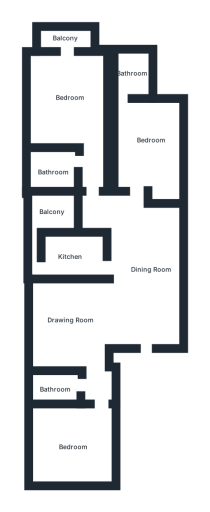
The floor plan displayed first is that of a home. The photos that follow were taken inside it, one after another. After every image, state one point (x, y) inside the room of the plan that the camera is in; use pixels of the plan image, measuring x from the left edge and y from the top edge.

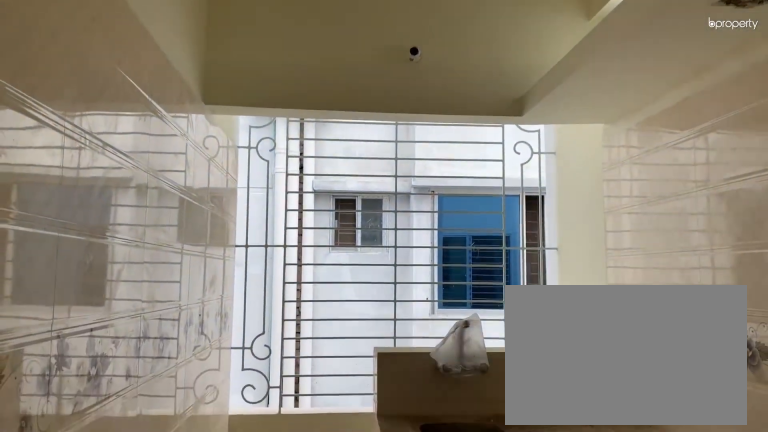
(73, 254)
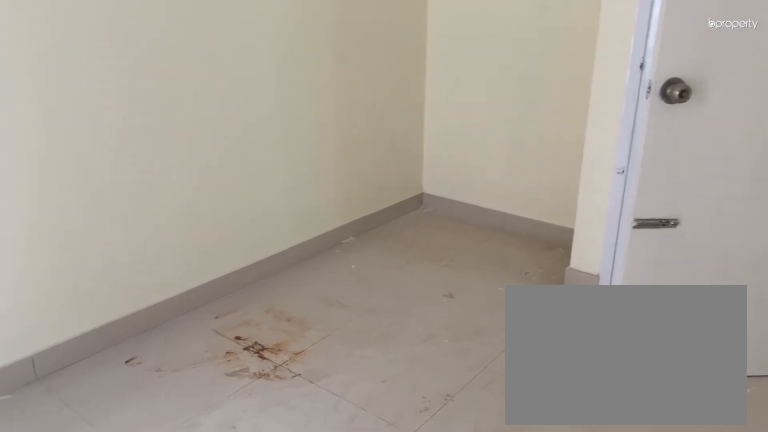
(143, 146)
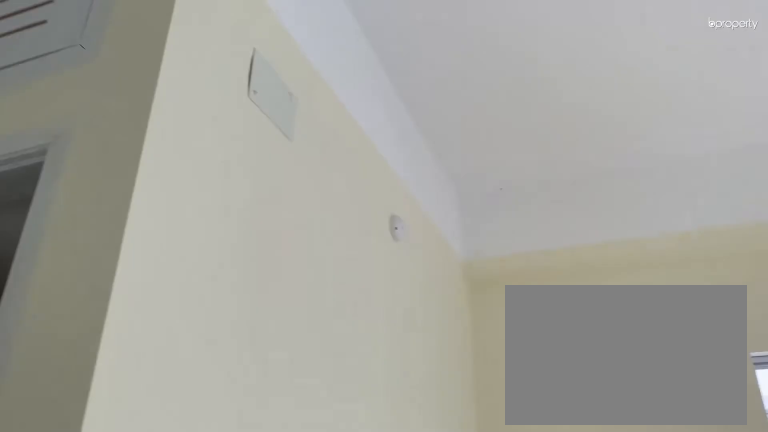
(64, 91)
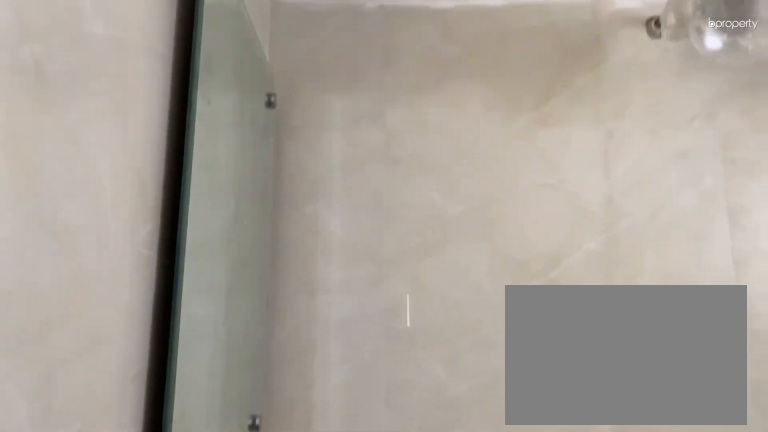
(53, 169)
